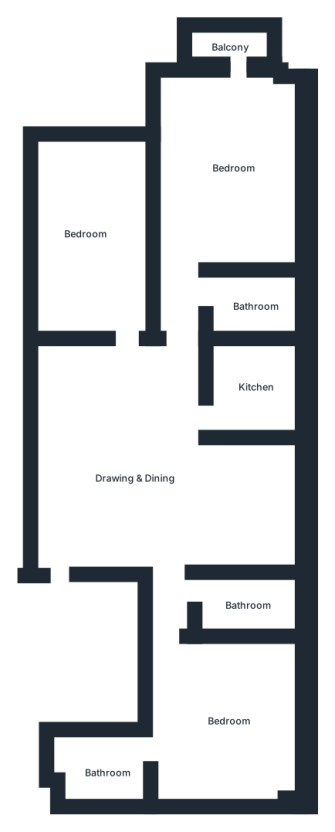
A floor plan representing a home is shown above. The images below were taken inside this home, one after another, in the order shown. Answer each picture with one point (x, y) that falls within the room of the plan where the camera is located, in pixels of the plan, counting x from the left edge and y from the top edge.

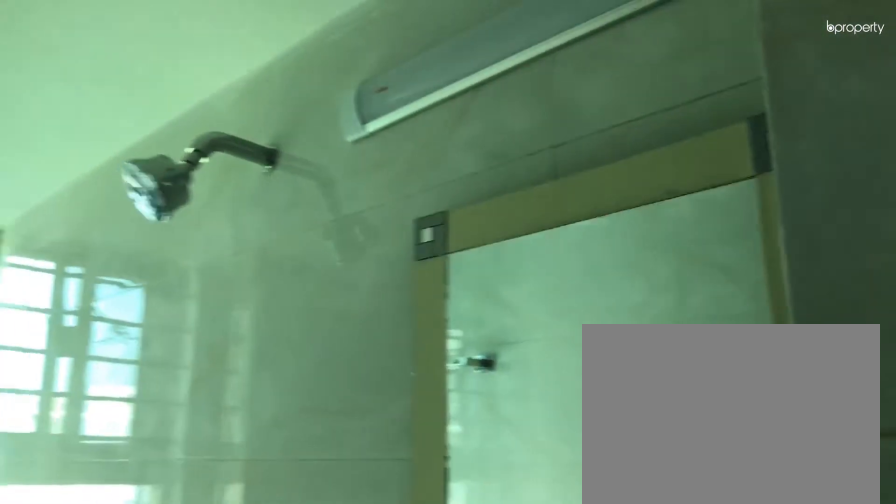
(246, 603)
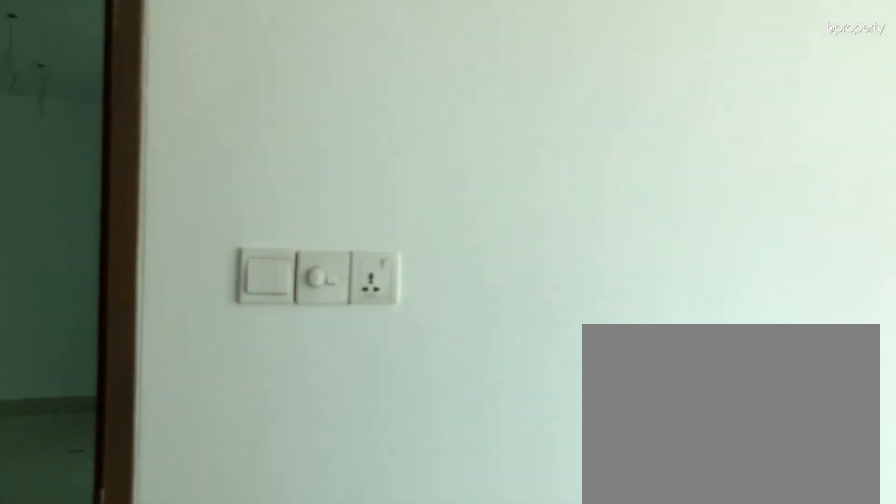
(223, 719)
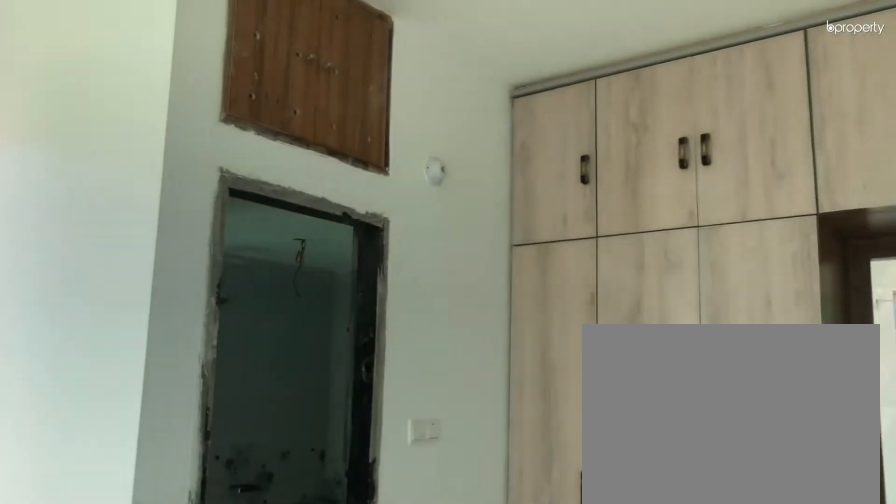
(223, 719)
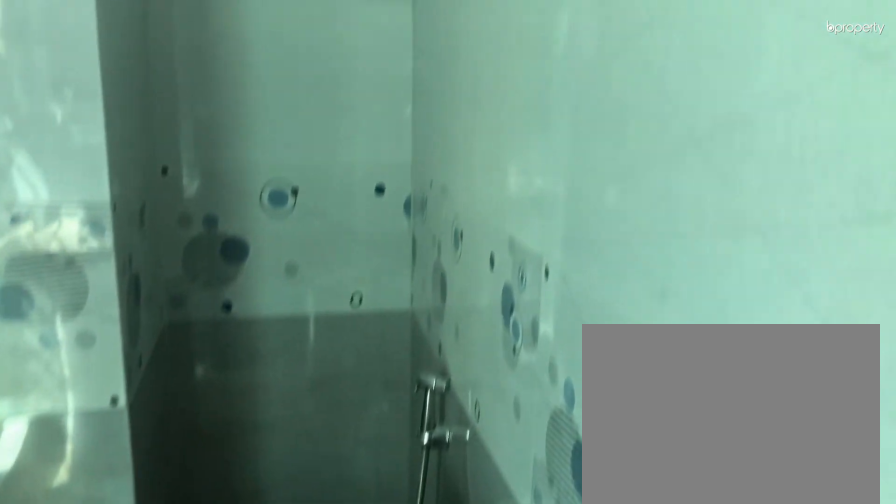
(99, 758)
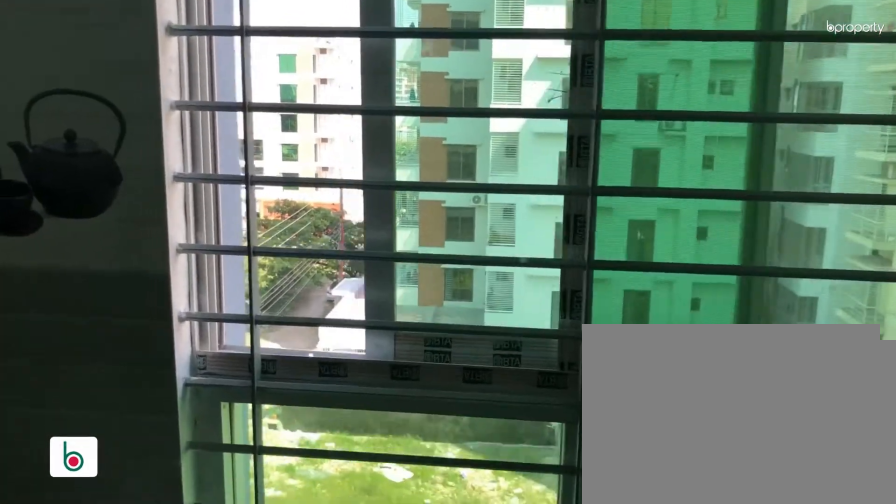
(256, 382)
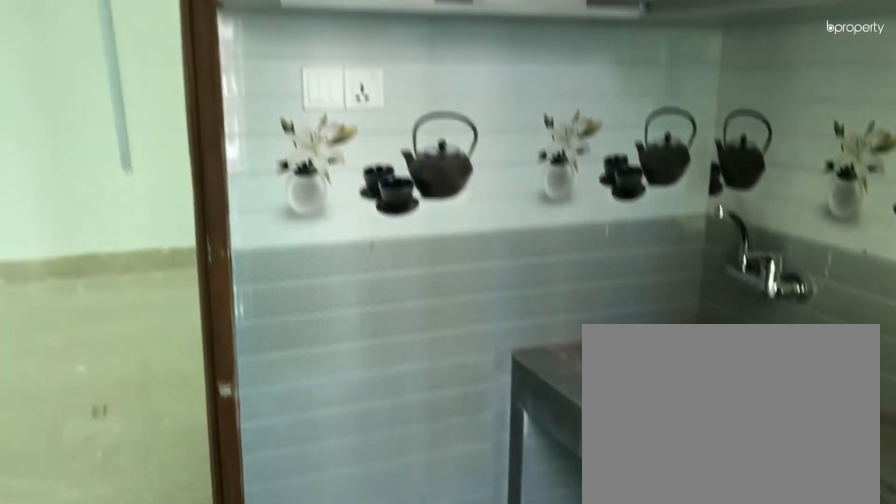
(256, 378)
